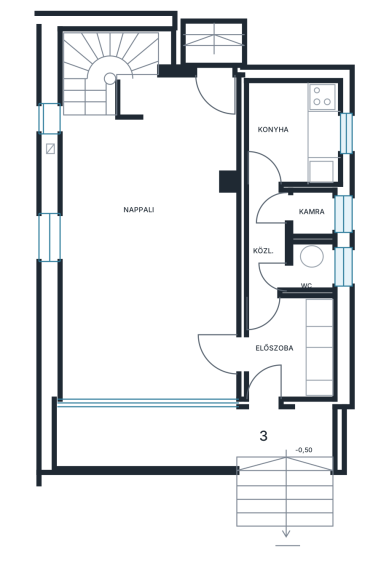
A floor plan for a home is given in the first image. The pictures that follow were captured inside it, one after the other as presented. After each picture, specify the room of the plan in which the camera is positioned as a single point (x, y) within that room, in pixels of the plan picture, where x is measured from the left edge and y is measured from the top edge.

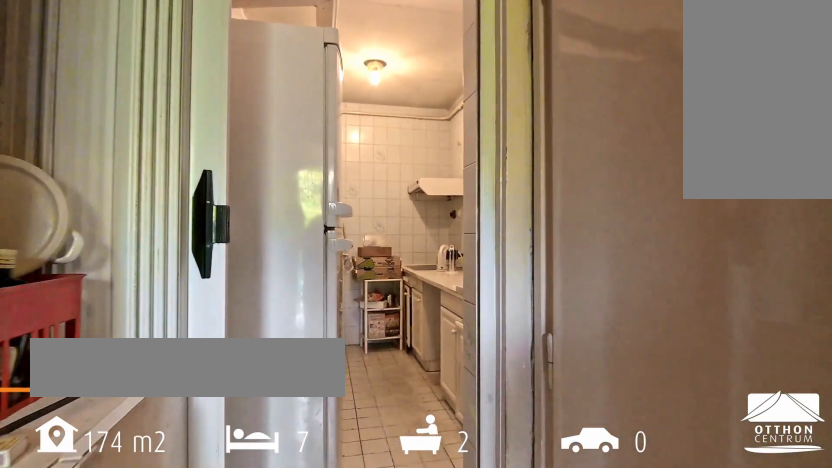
(264, 241)
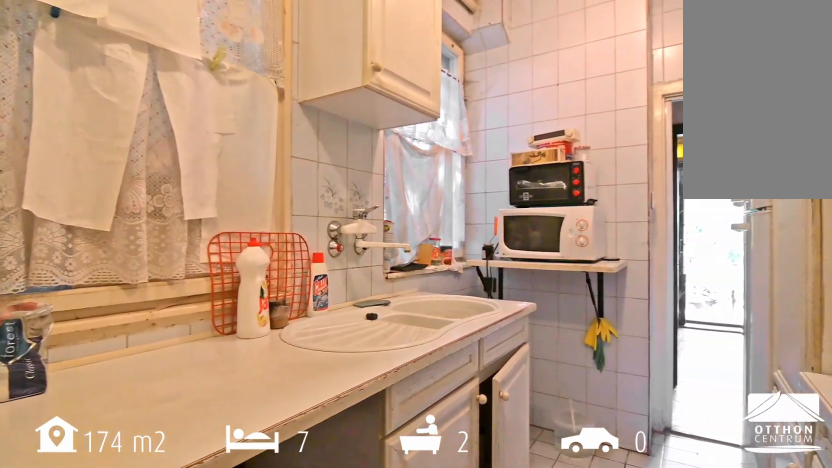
(277, 127)
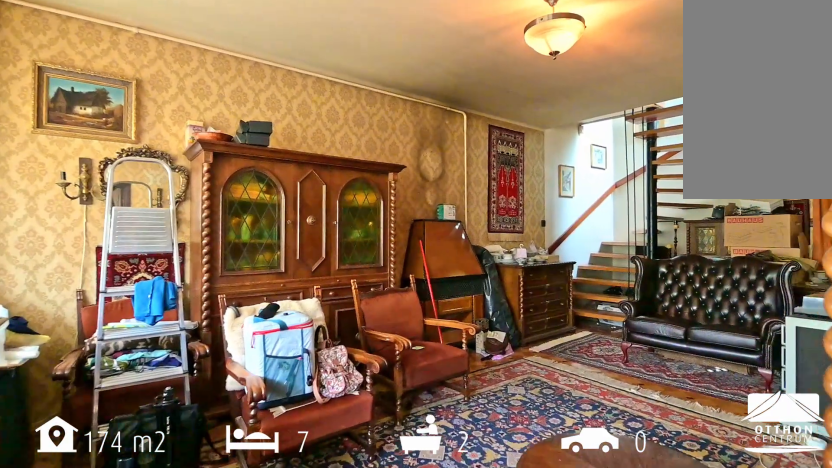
(146, 231)
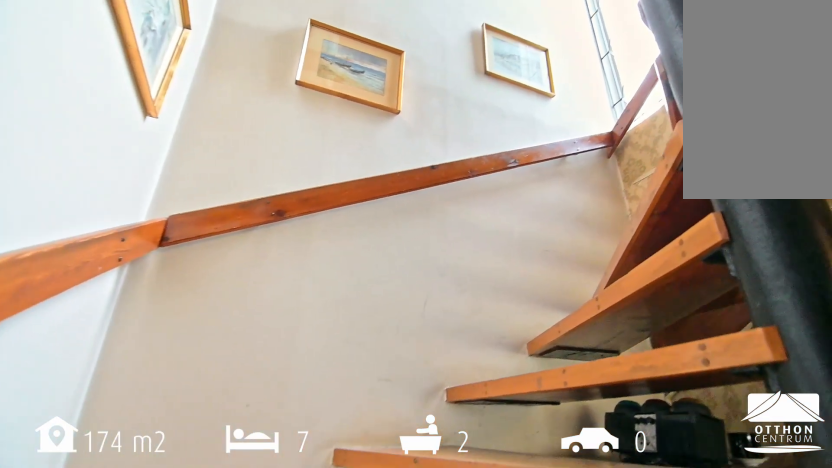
(108, 62)
